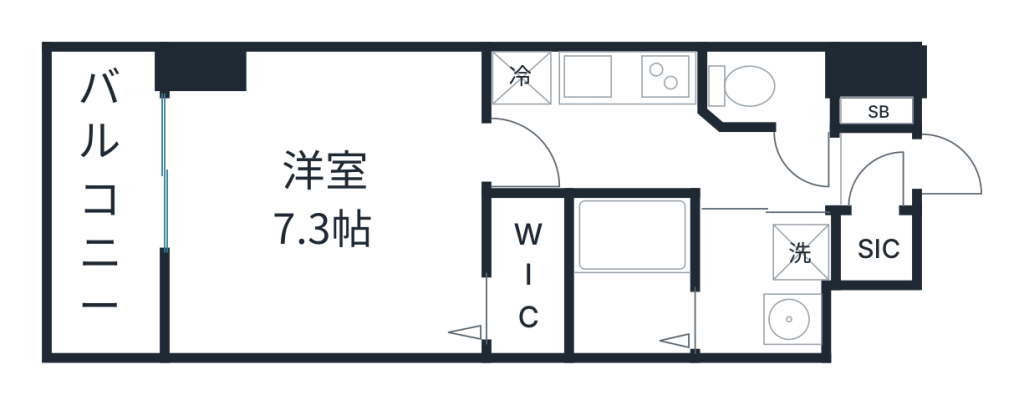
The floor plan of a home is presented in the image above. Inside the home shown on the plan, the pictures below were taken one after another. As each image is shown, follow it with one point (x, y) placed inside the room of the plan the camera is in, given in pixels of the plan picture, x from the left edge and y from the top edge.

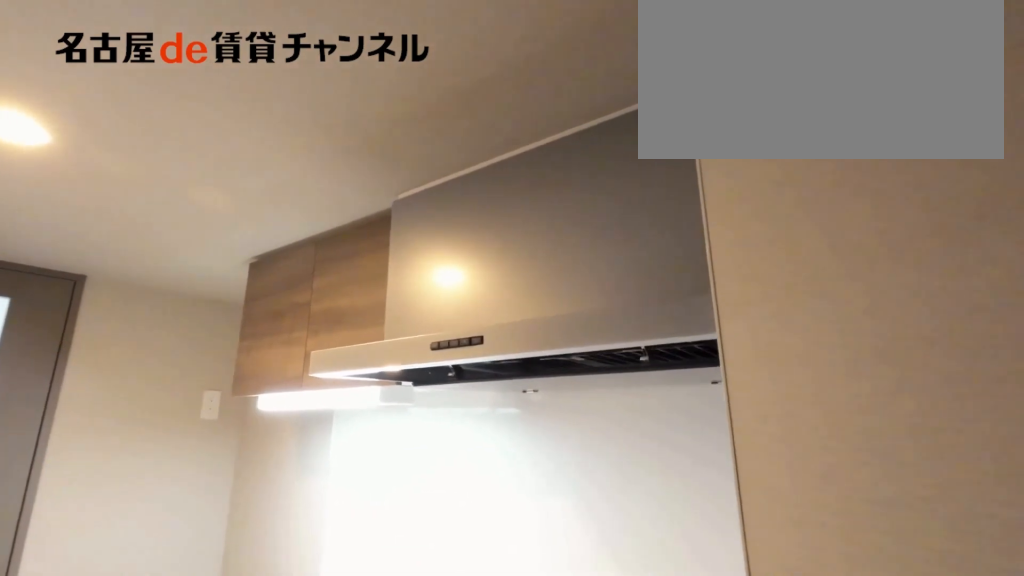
(594, 77)
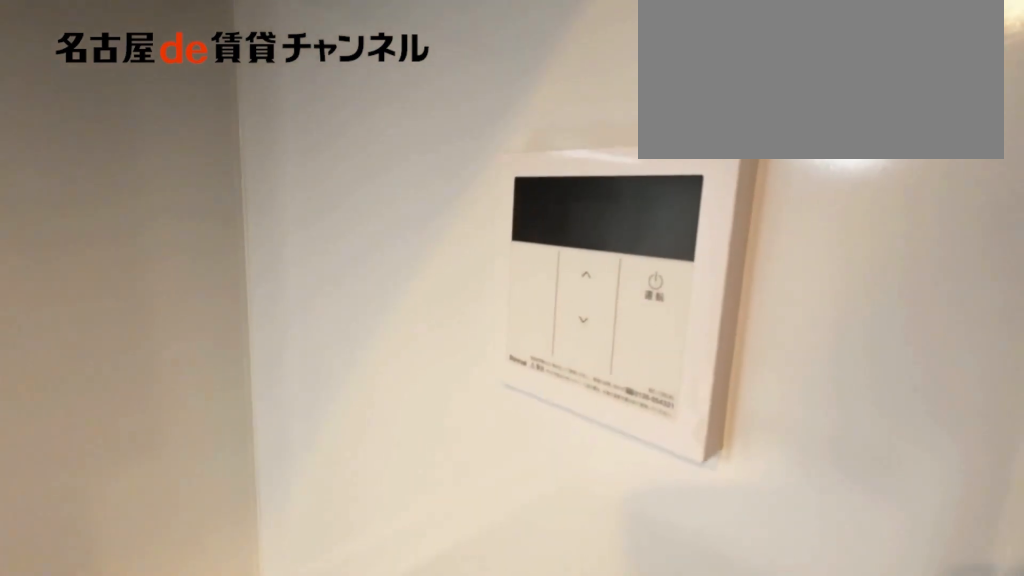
(594, 77)
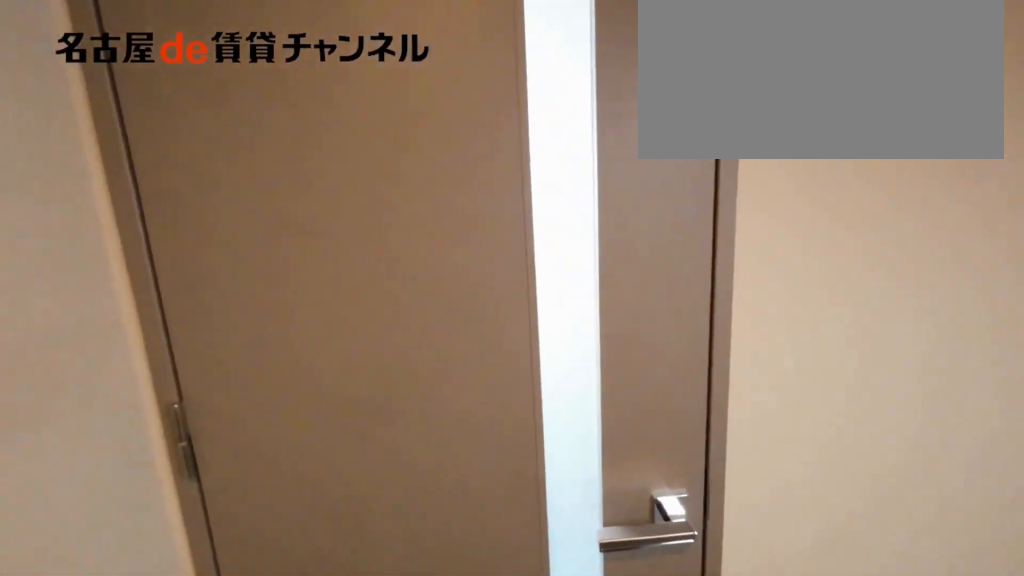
(656, 154)
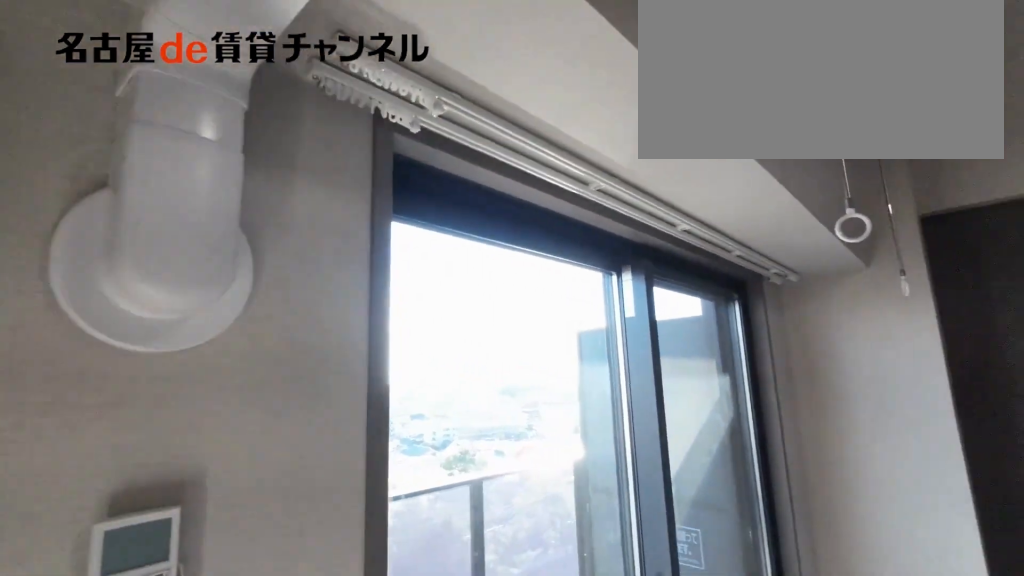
(329, 206)
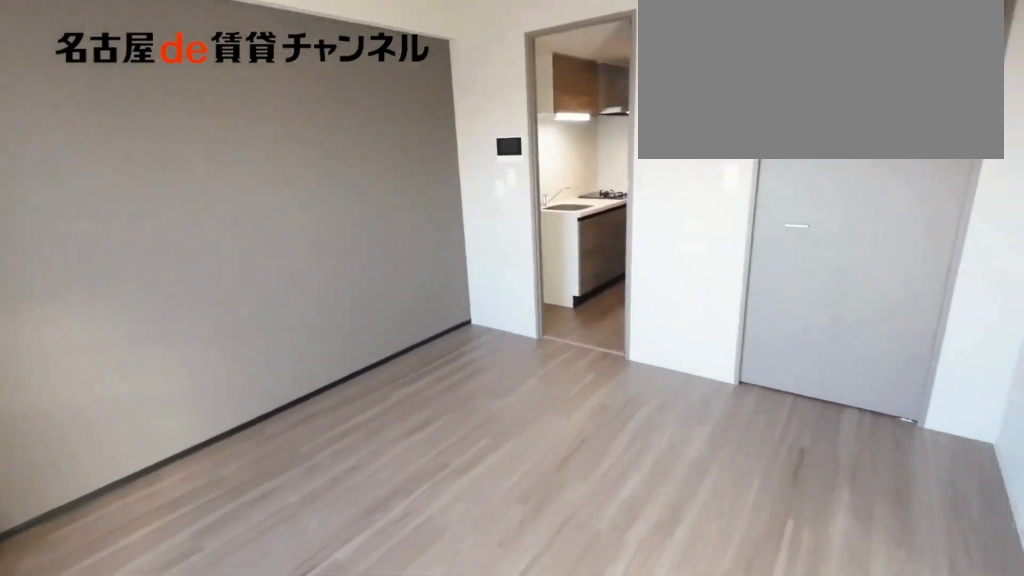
(329, 206)
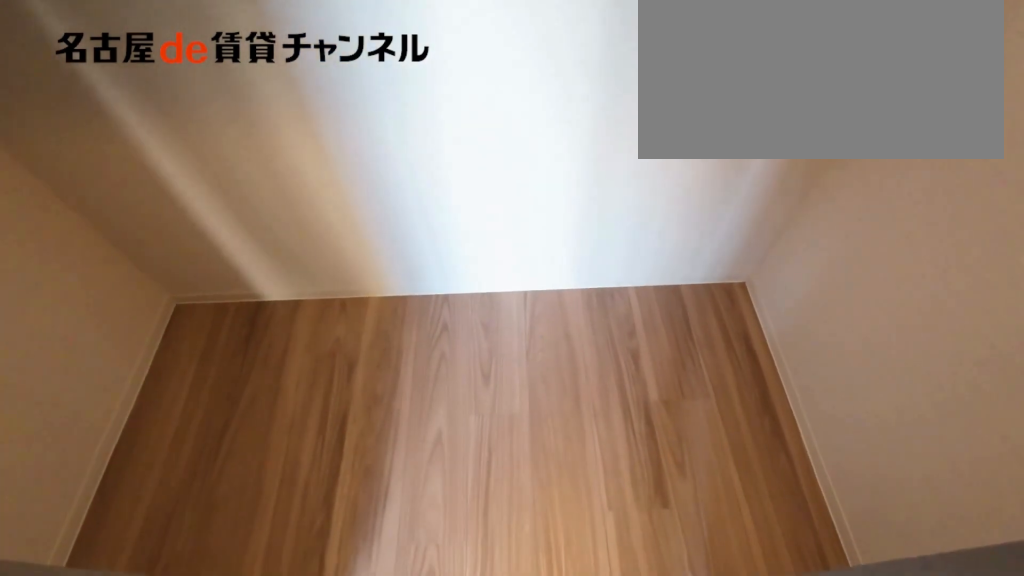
(527, 276)
